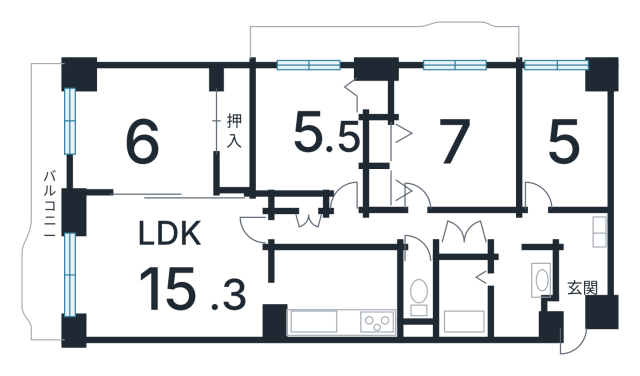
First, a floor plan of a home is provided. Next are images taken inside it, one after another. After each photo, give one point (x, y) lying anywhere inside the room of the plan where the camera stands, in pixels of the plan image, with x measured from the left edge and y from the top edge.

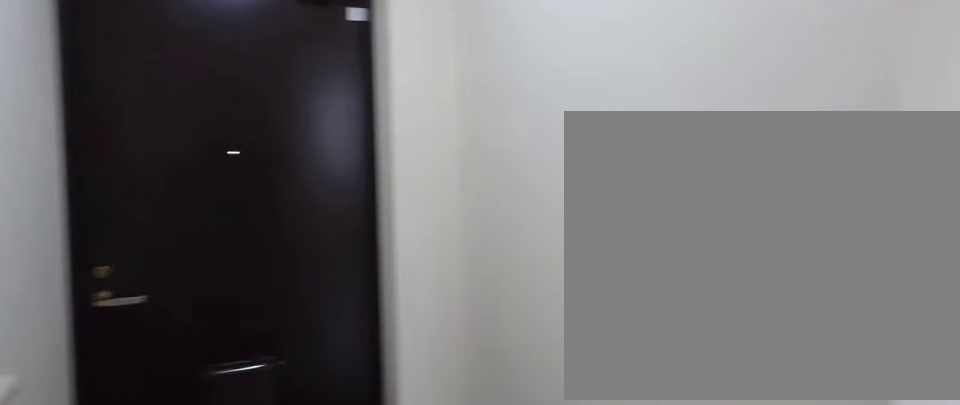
(579, 293)
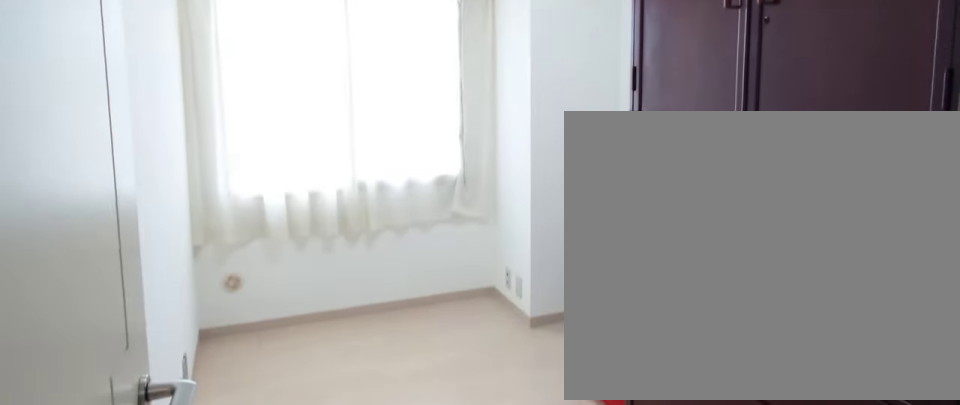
(563, 144)
